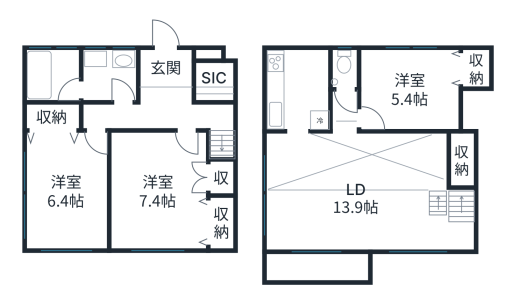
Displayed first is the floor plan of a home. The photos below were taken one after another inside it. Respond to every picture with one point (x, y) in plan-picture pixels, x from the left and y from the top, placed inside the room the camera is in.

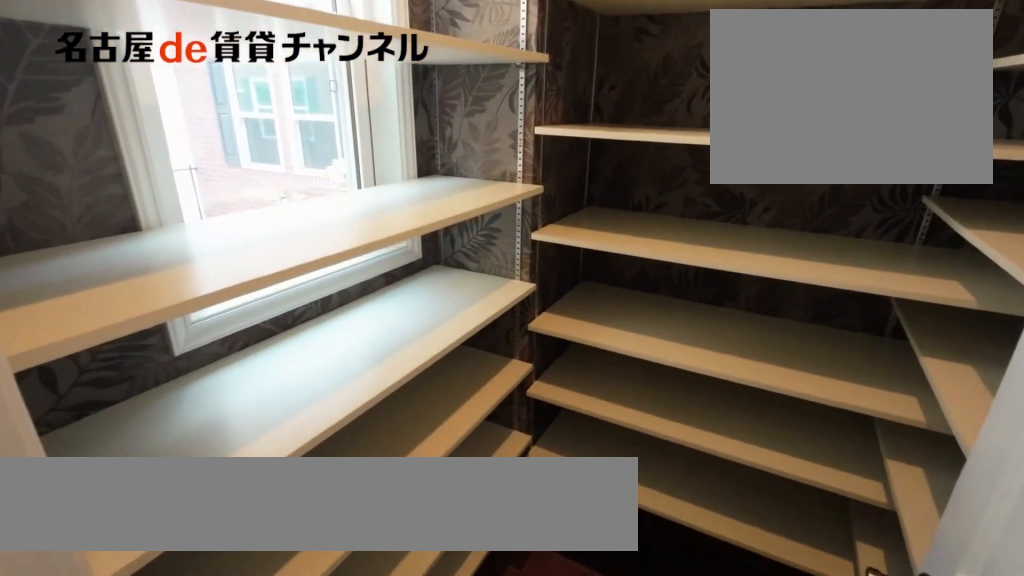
(215, 81)
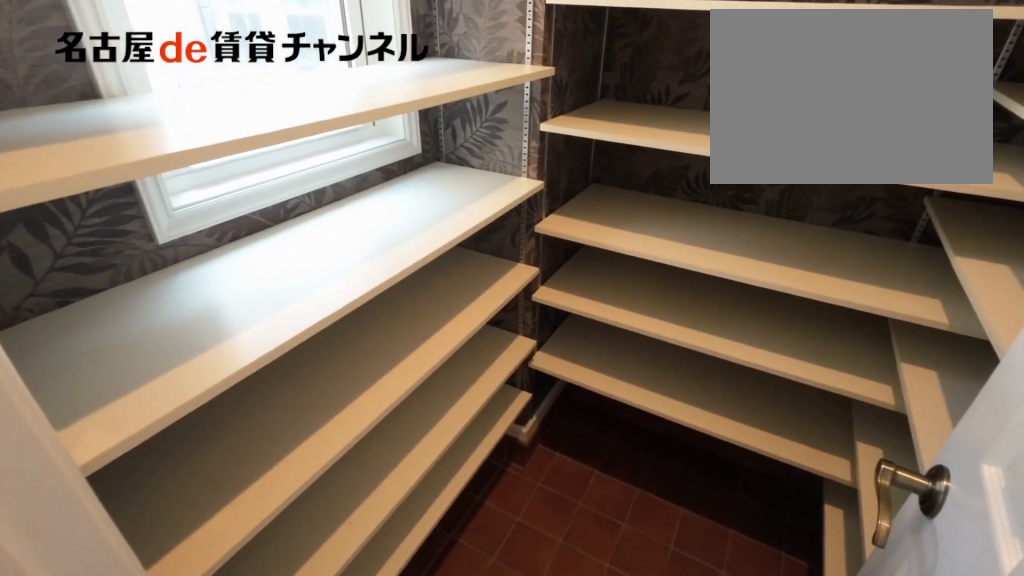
(215, 81)
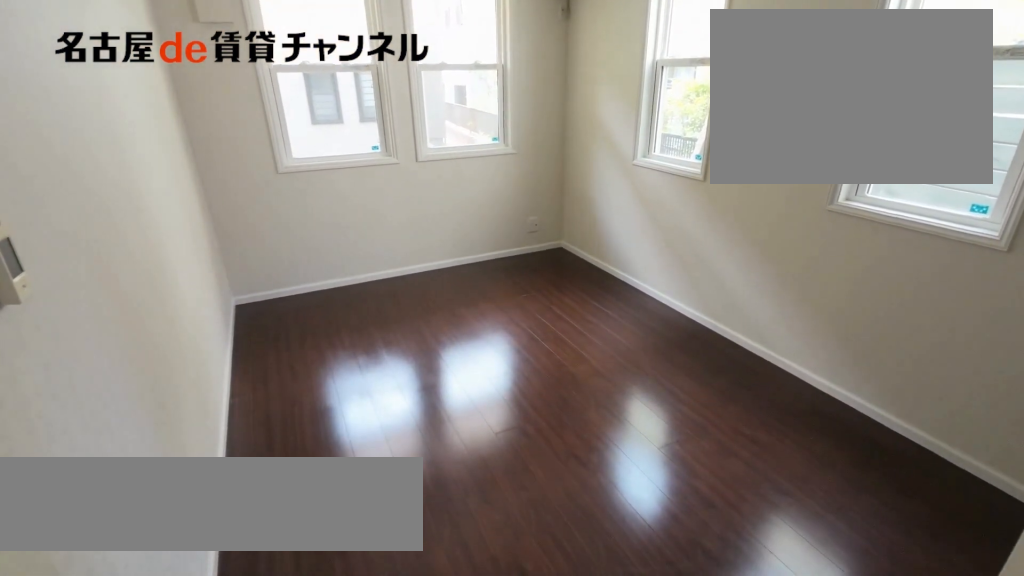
(67, 182)
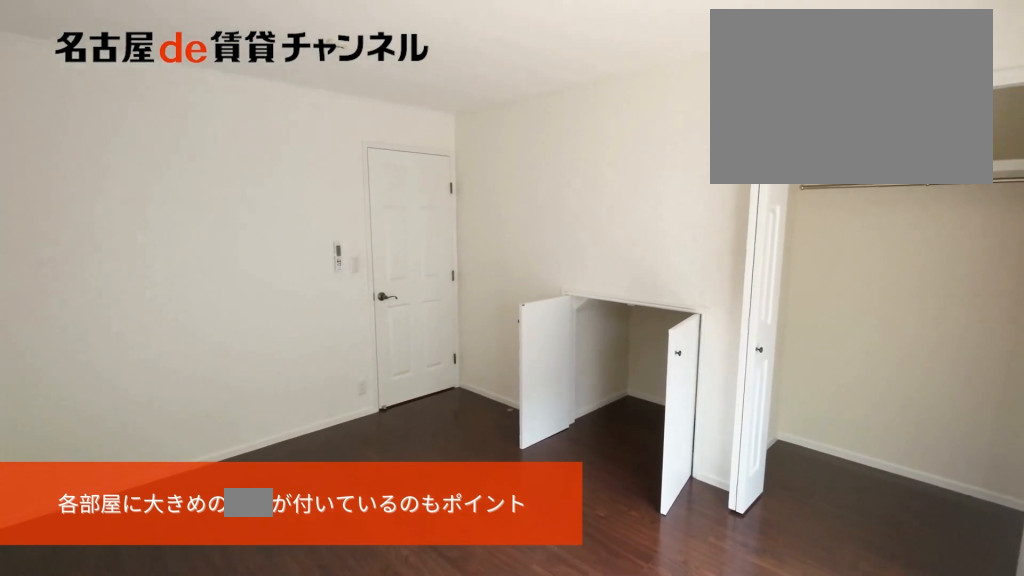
(169, 194)
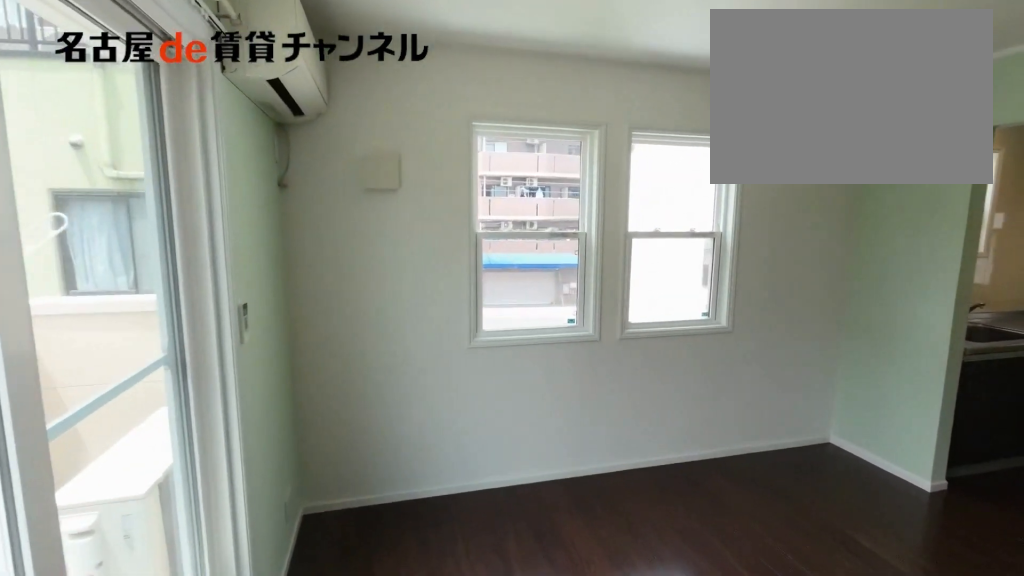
(370, 193)
